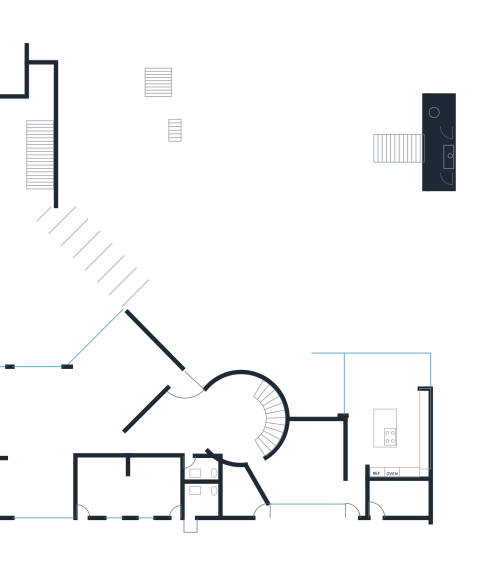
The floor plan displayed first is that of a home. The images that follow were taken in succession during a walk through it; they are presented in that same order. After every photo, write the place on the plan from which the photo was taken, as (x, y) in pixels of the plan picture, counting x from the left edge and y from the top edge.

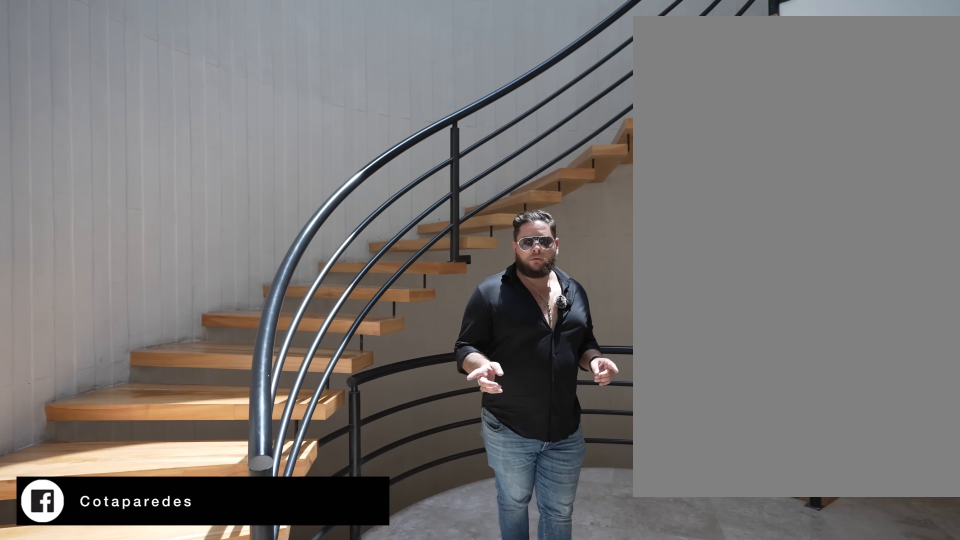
(230, 438)
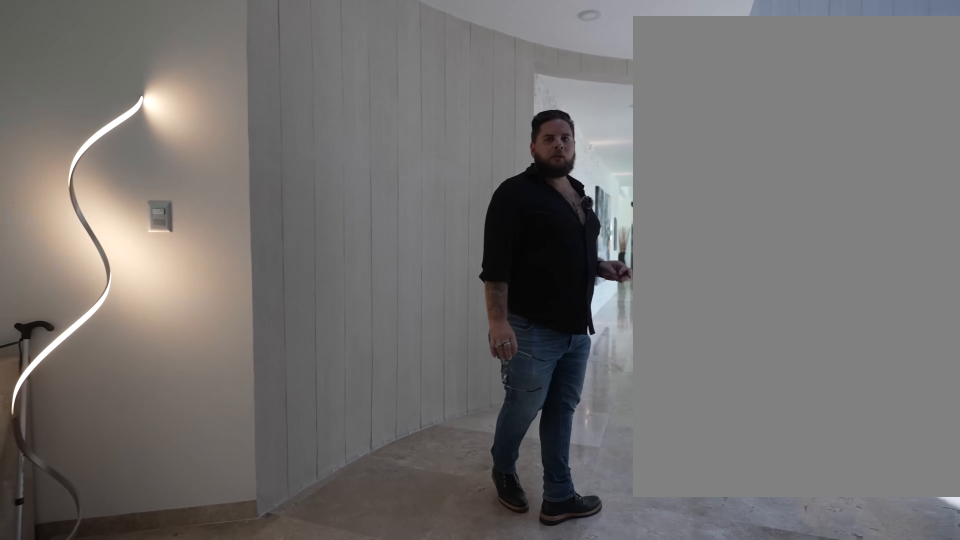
(254, 446)
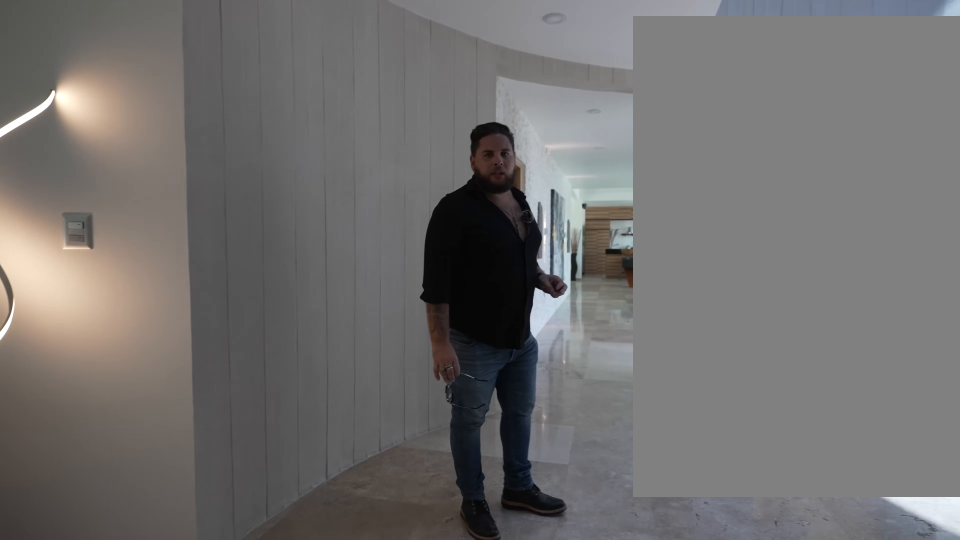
(244, 447)
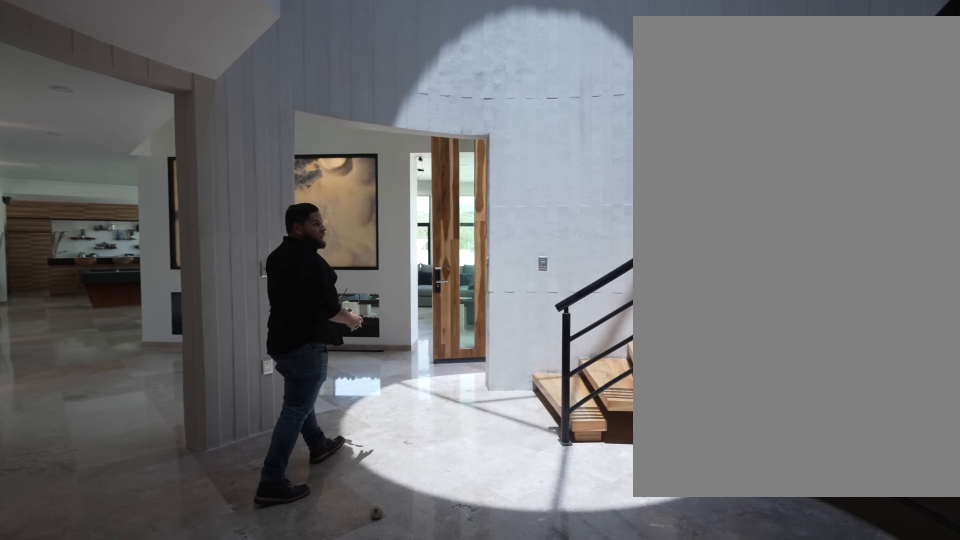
(240, 447)
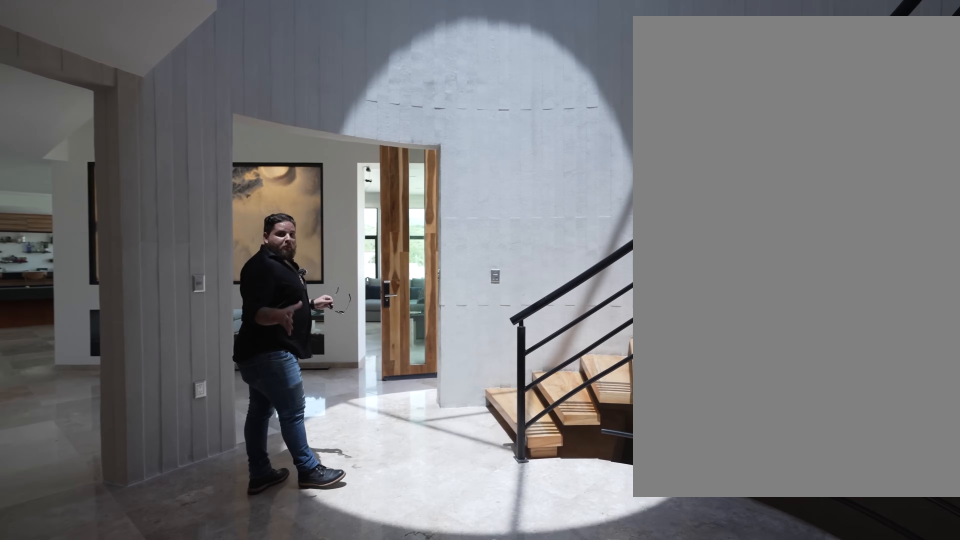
(233, 444)
